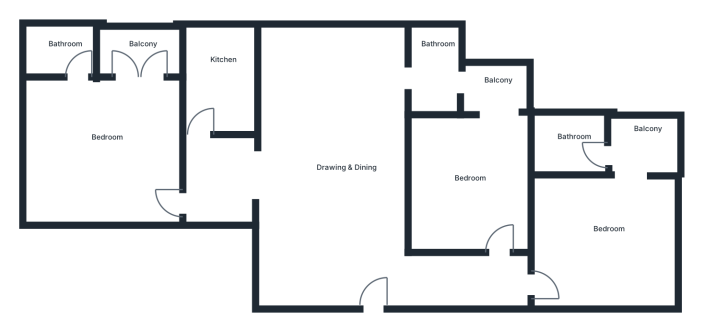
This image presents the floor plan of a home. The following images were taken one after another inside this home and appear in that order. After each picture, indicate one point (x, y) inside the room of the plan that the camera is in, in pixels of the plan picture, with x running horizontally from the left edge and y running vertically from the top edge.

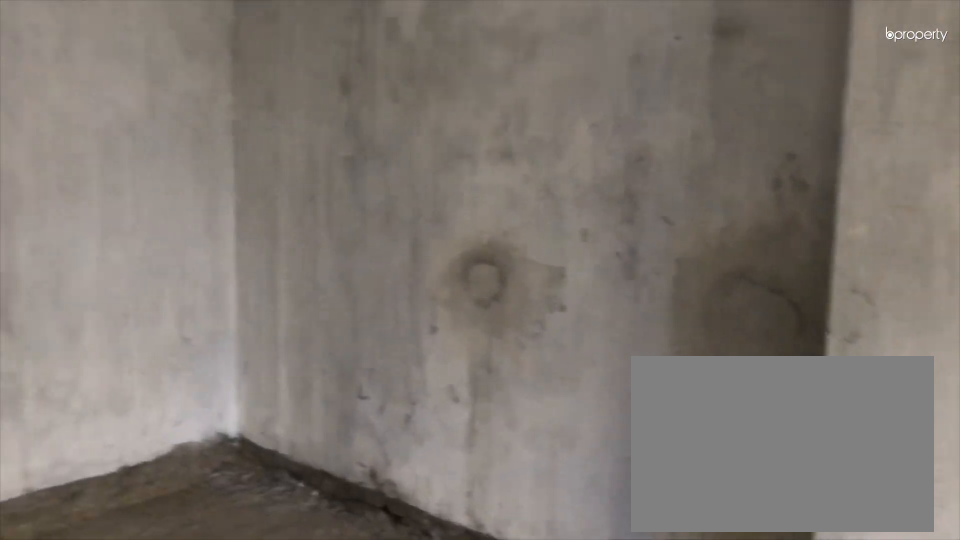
(332, 171)
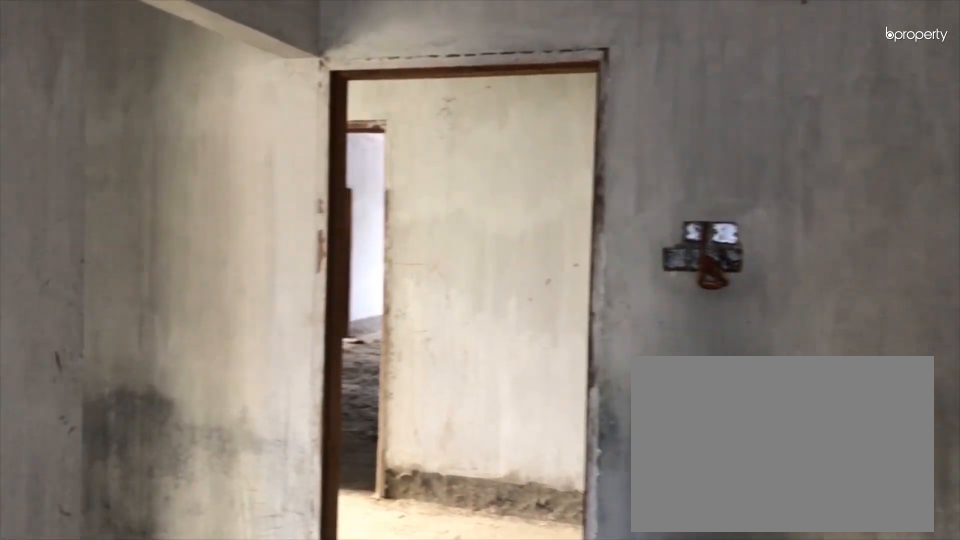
(332, 171)
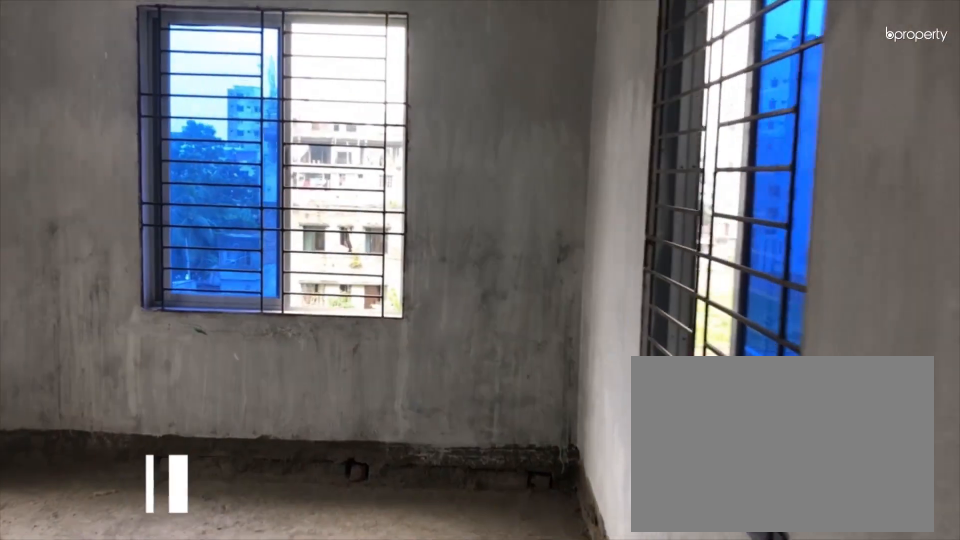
(564, 260)
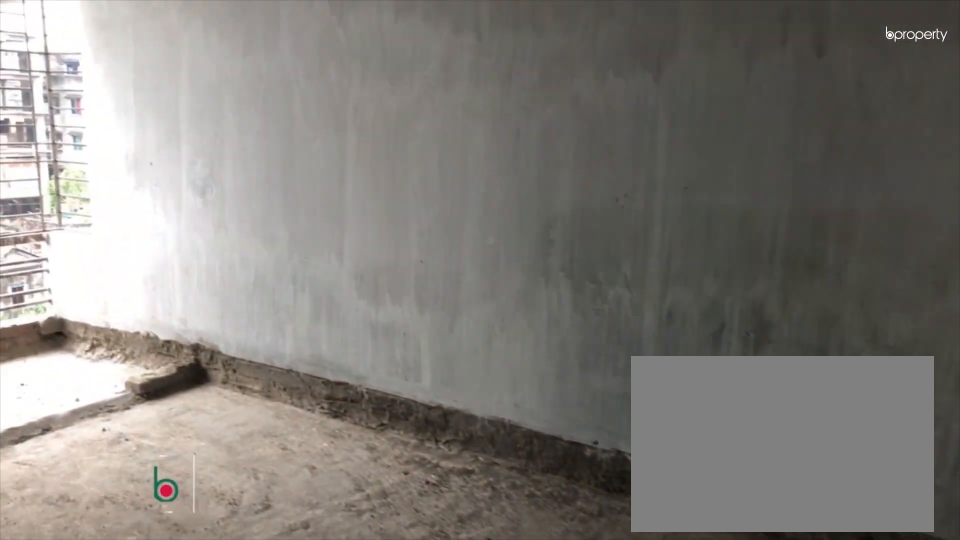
(458, 181)
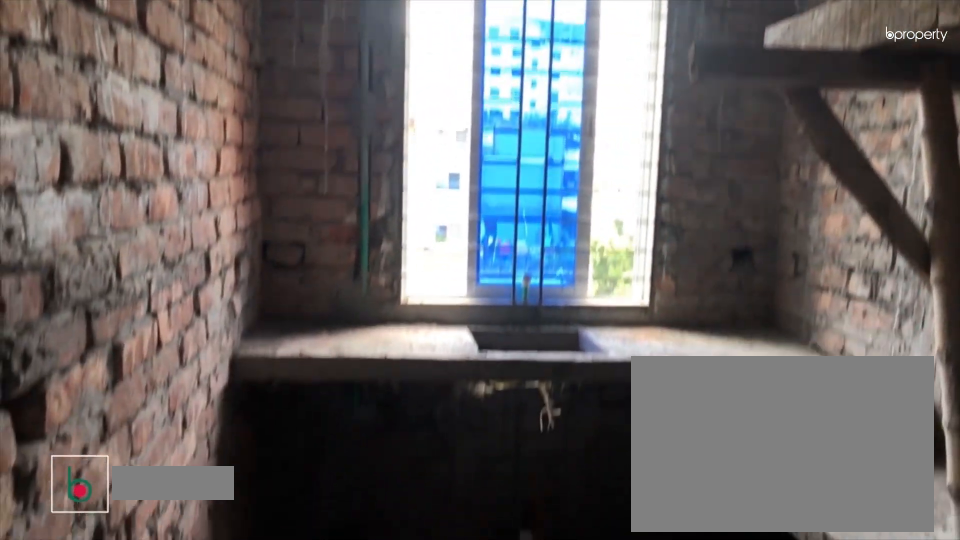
(232, 80)
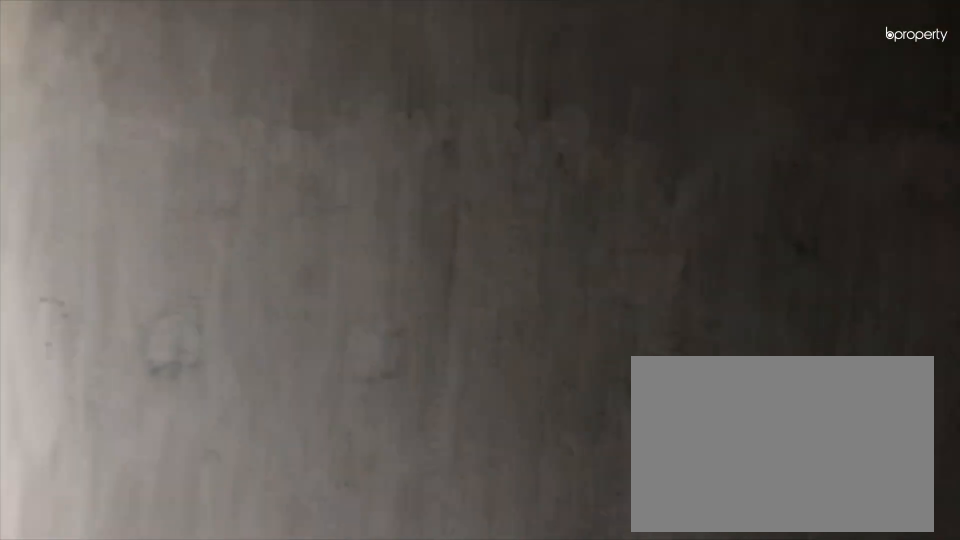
(98, 136)
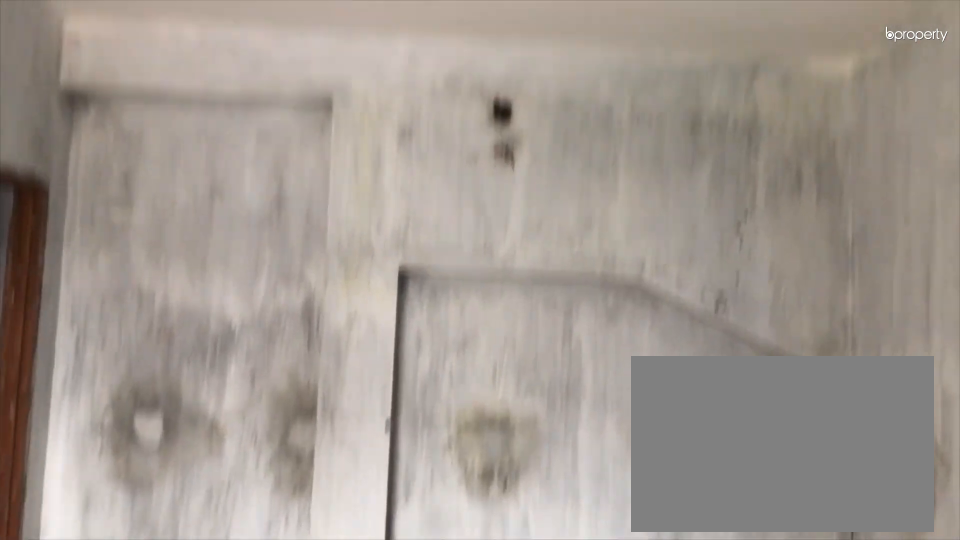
(98, 136)
